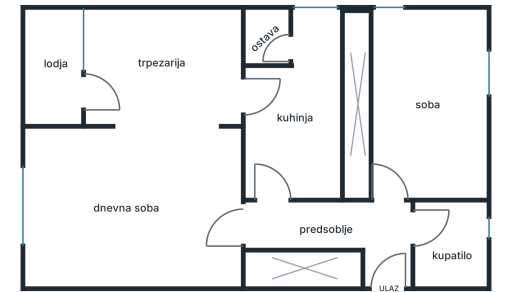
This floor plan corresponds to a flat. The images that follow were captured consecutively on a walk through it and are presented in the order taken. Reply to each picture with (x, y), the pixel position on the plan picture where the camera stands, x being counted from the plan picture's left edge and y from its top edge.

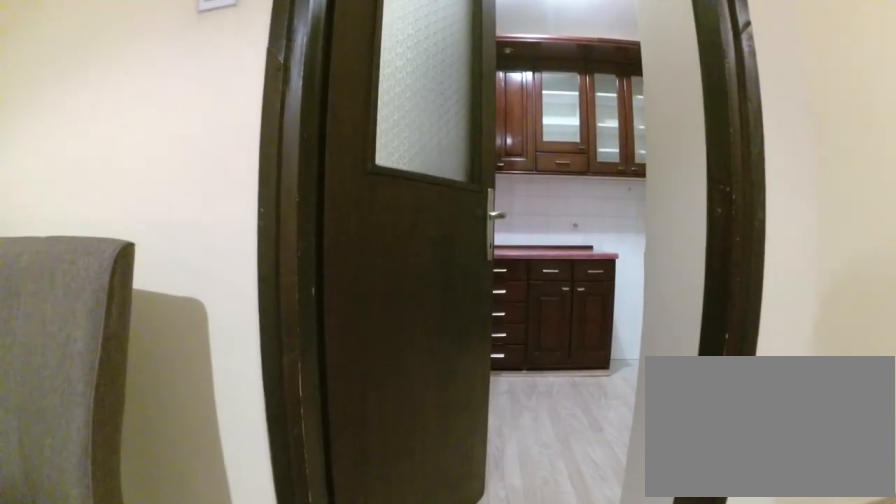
(201, 94)
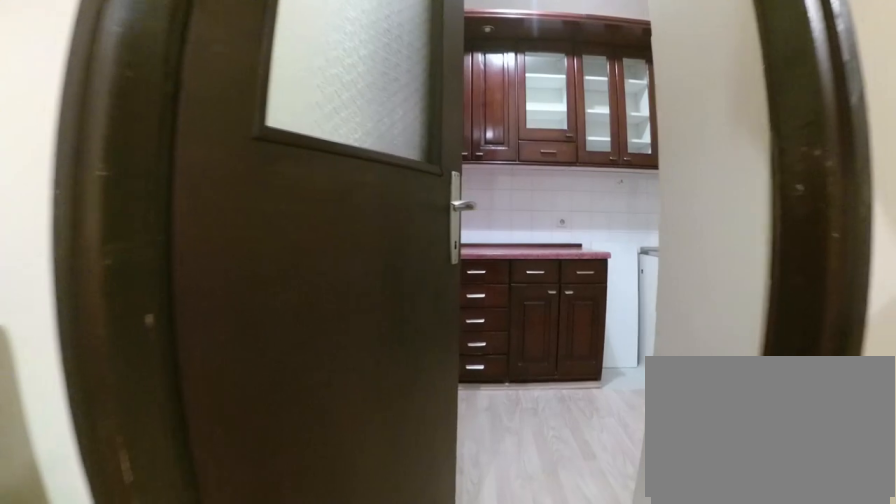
(213, 93)
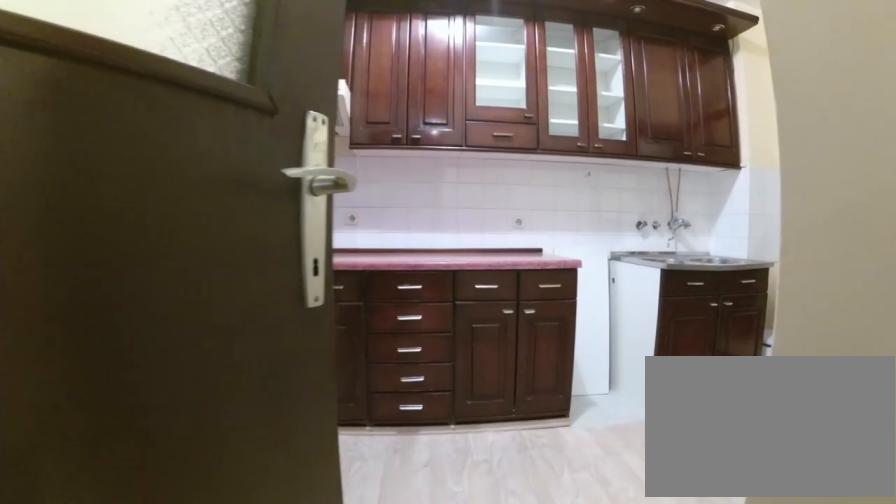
(225, 94)
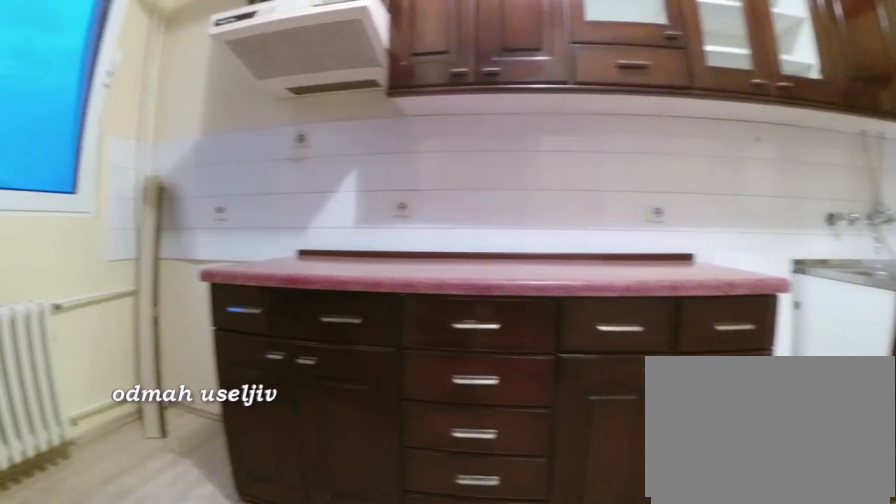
(269, 95)
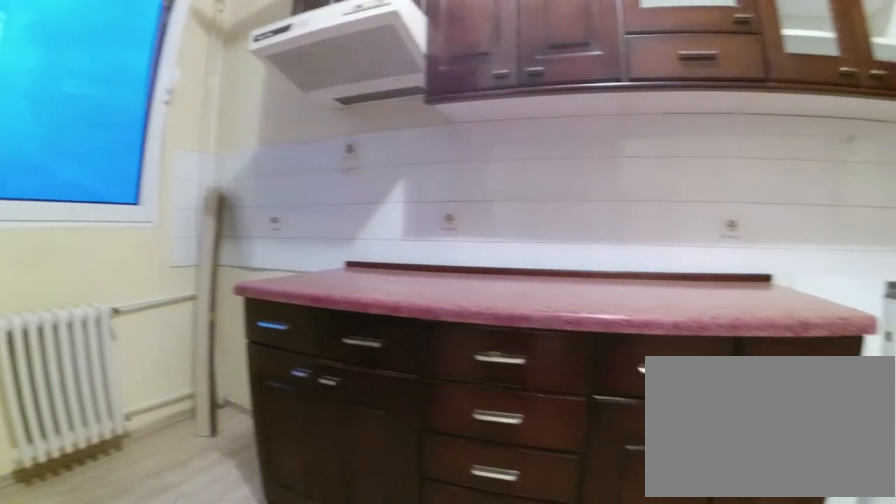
(298, 97)
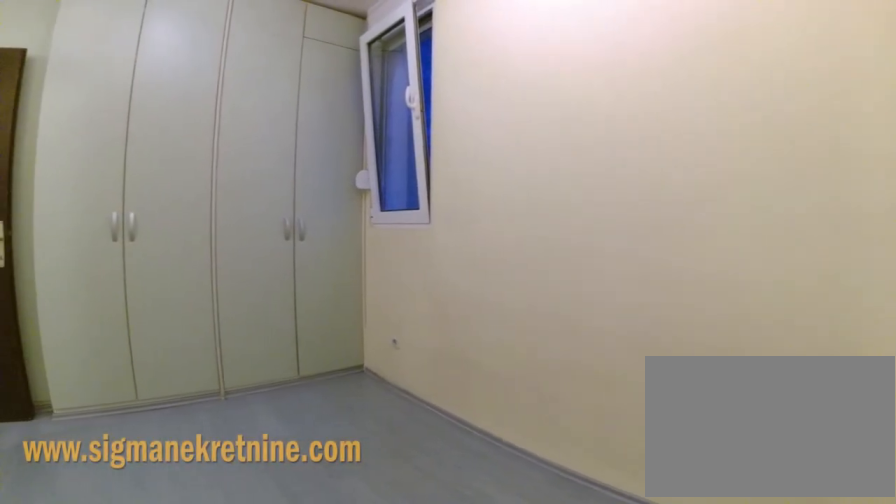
(468, 159)
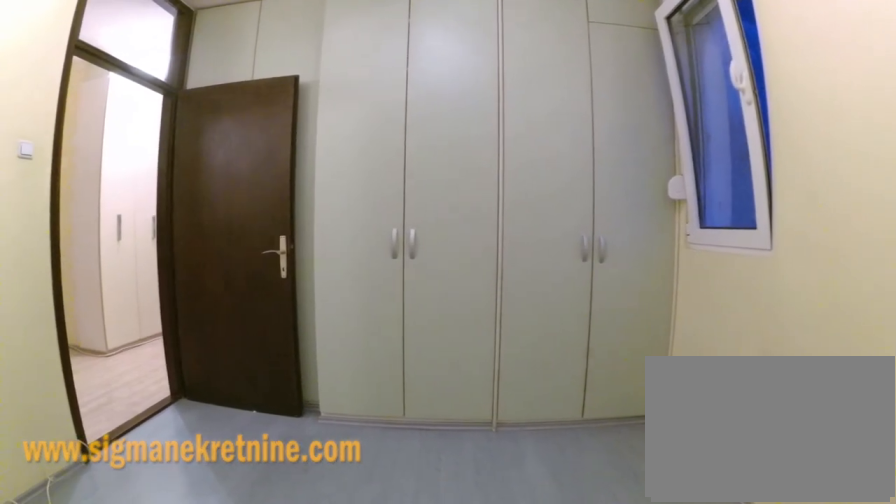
(463, 151)
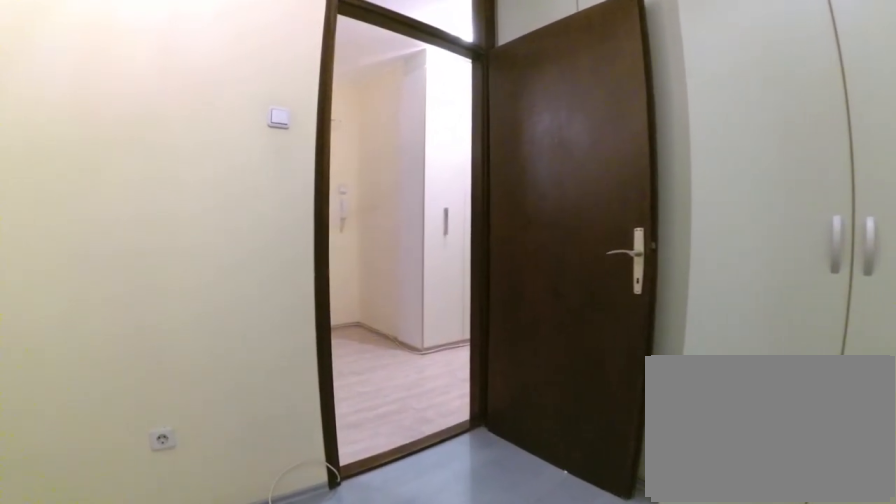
(438, 154)
